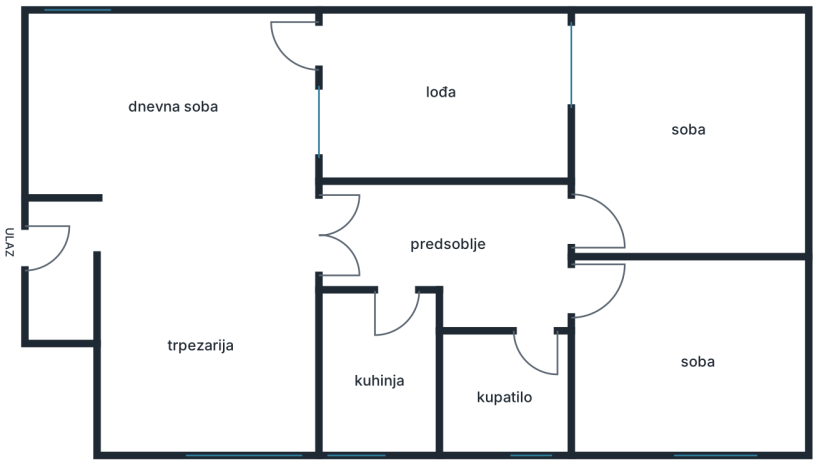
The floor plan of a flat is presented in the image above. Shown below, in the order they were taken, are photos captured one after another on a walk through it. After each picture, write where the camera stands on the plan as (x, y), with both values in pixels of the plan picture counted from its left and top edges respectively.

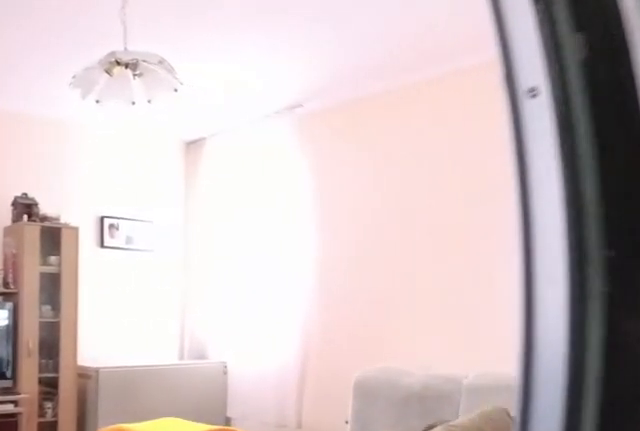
(318, 234)
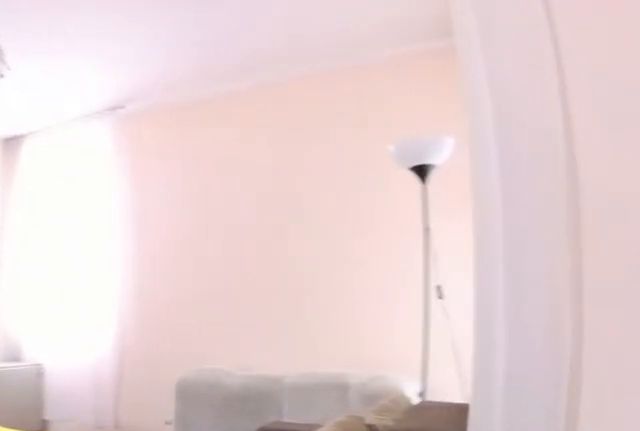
(309, 238)
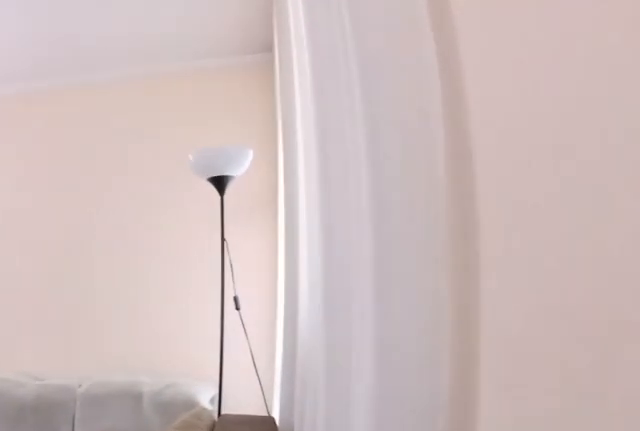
(305, 242)
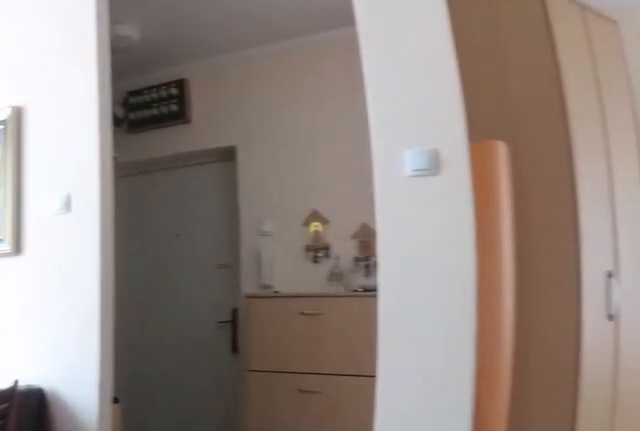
(292, 226)
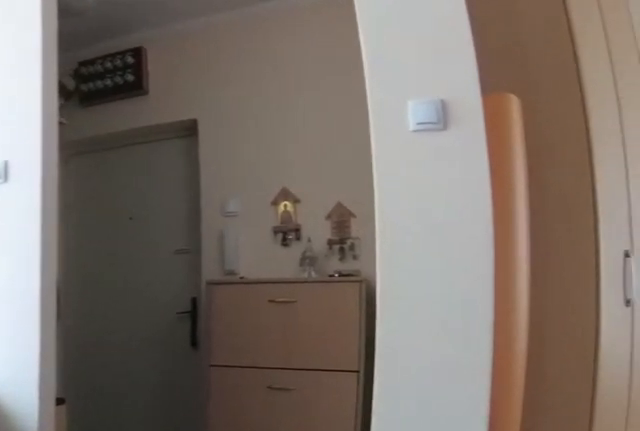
(253, 229)
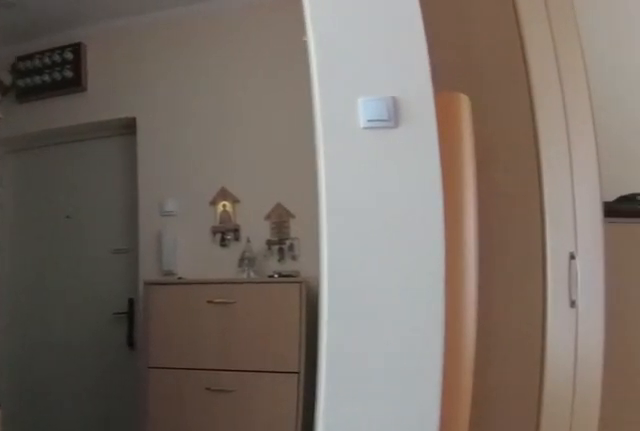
(242, 229)
